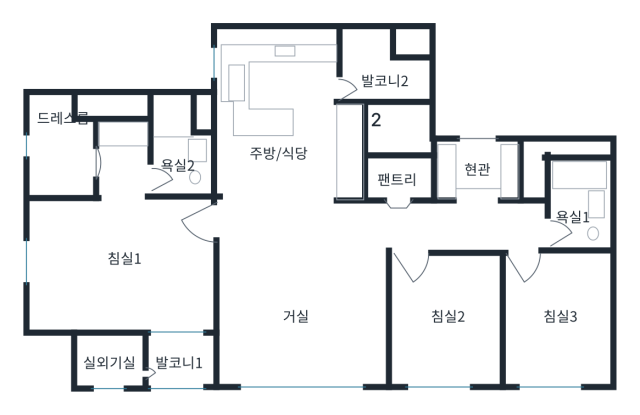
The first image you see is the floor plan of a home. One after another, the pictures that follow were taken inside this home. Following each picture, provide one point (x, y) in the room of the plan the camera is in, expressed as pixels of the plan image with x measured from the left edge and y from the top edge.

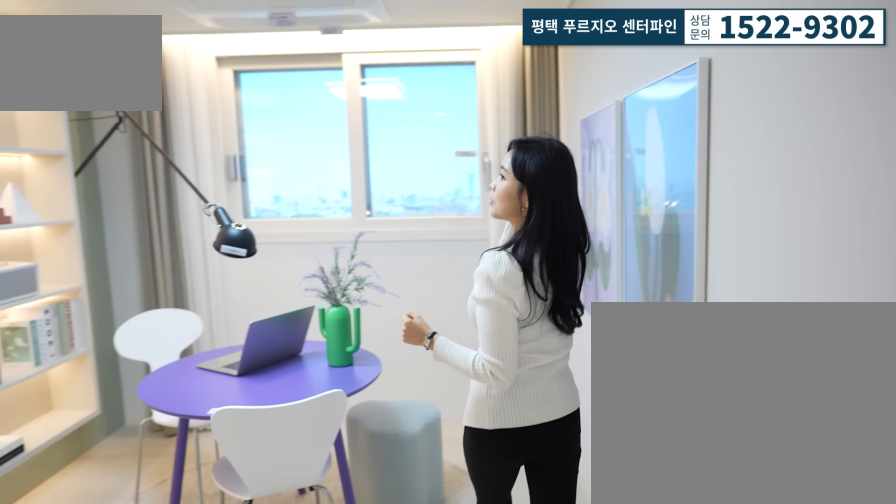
(443, 314)
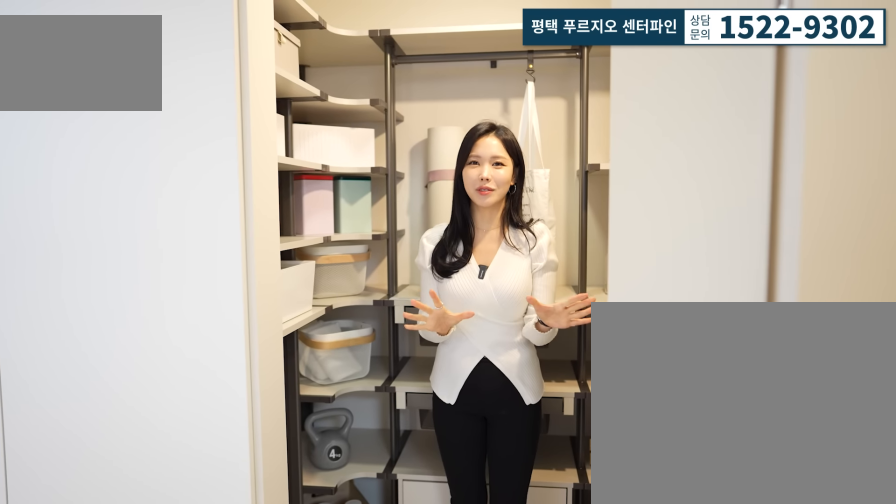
(400, 201)
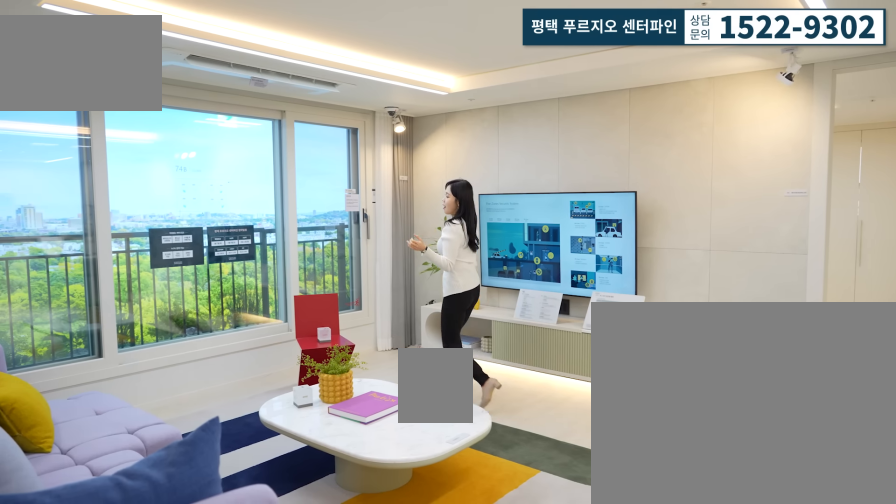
(298, 307)
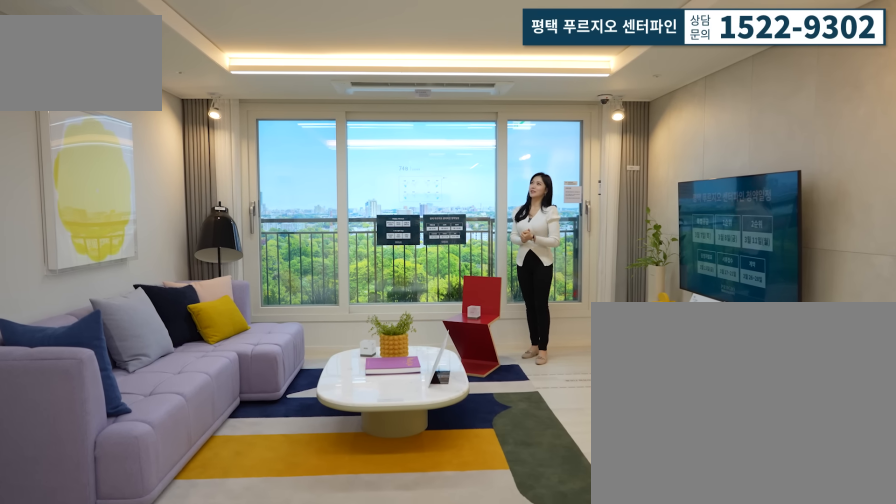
(298, 307)
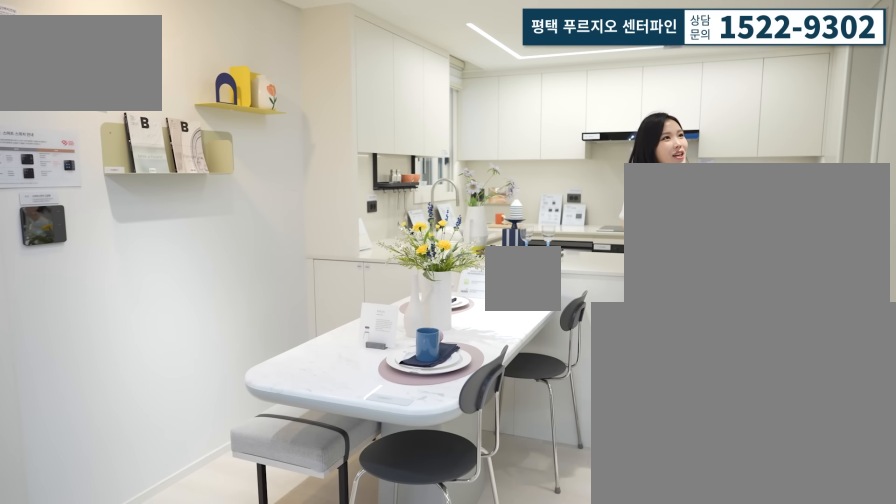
(291, 126)
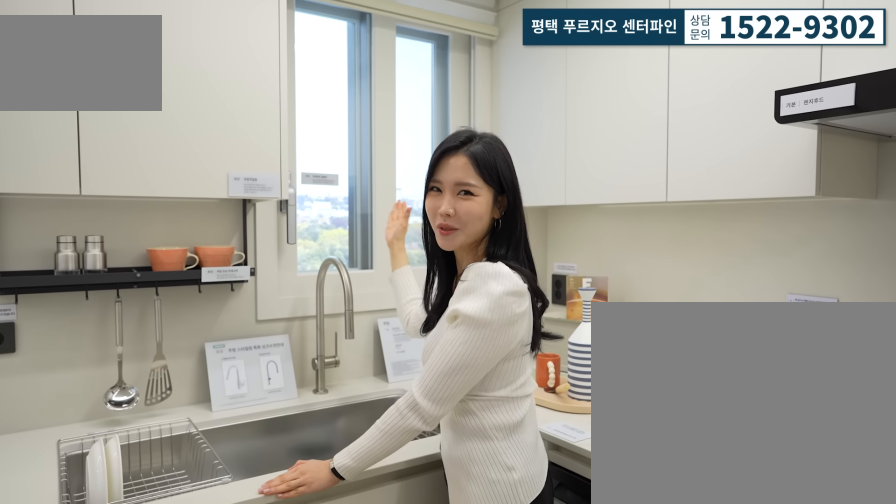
(291, 126)
